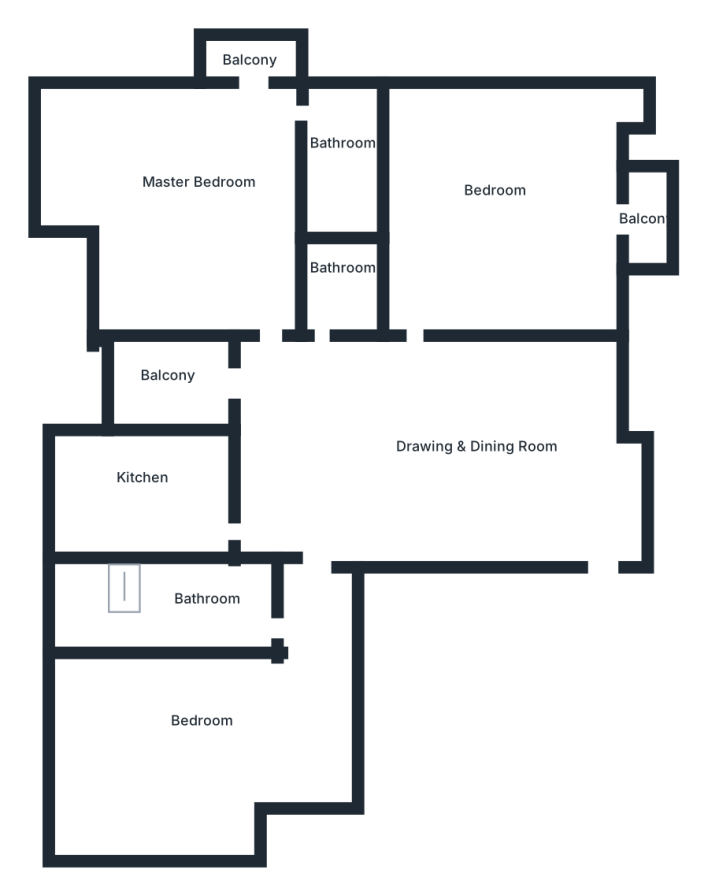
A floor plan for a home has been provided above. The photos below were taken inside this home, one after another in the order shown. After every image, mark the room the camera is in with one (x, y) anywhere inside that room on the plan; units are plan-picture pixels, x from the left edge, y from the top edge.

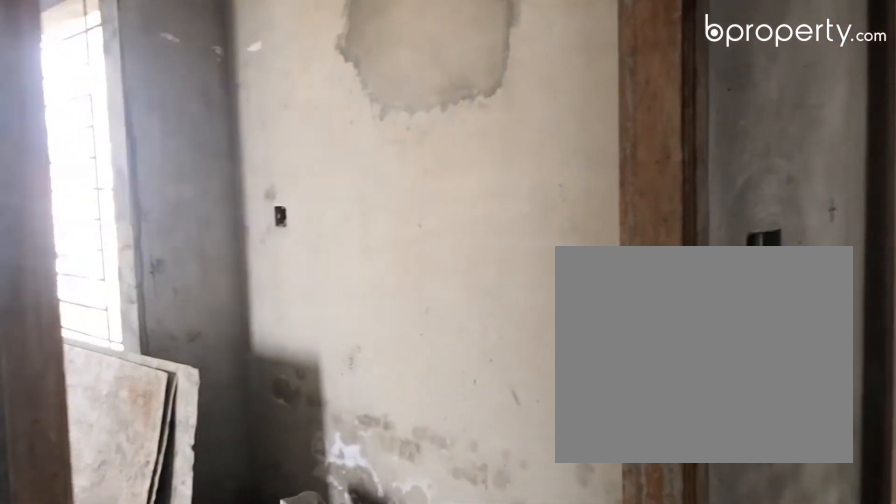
(604, 561)
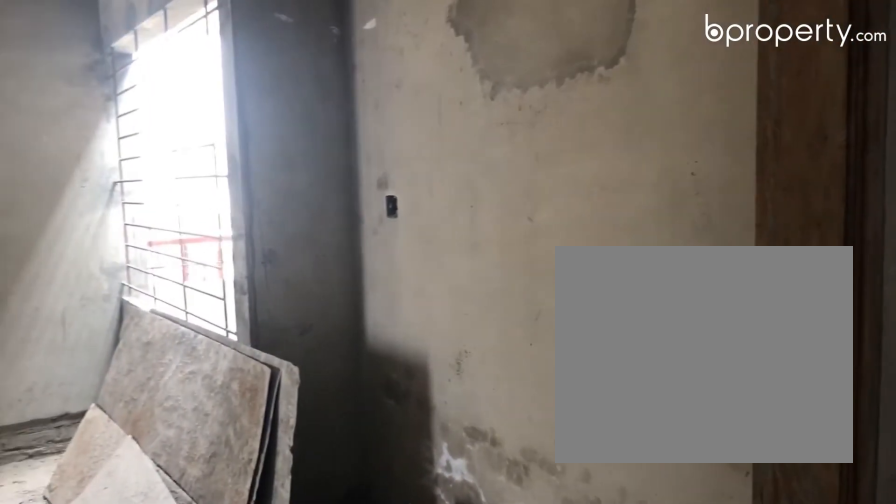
(604, 561)
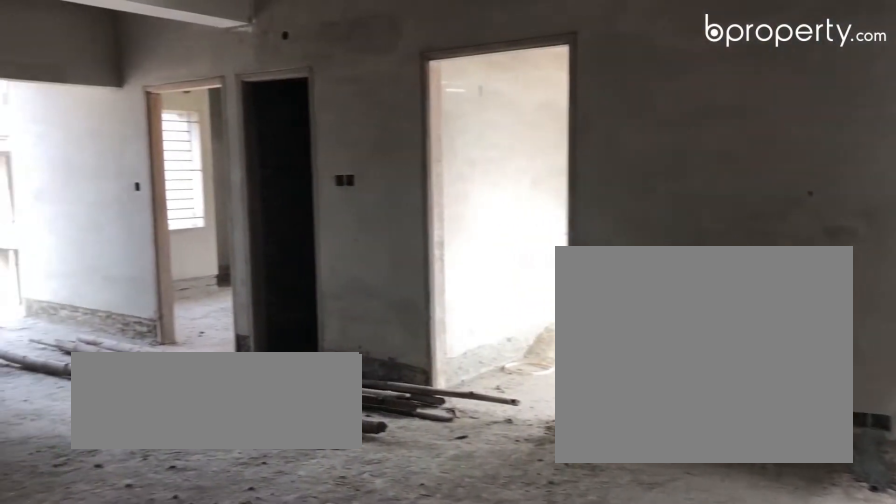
(450, 440)
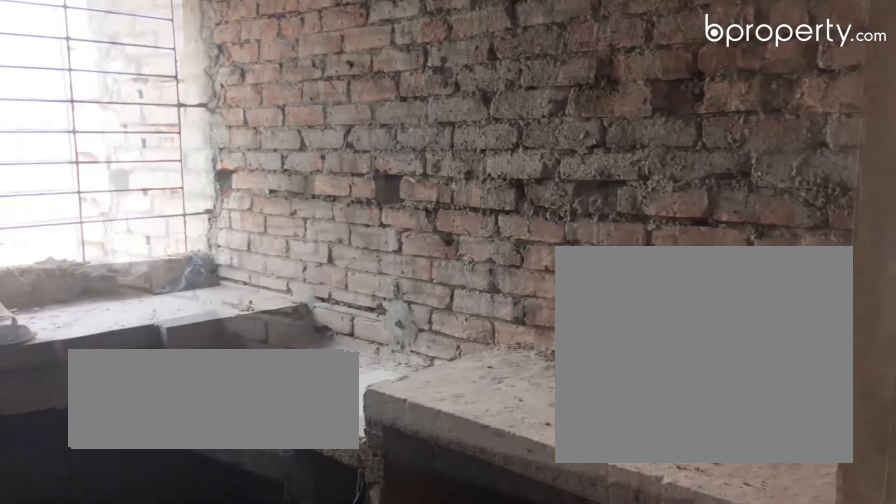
(144, 493)
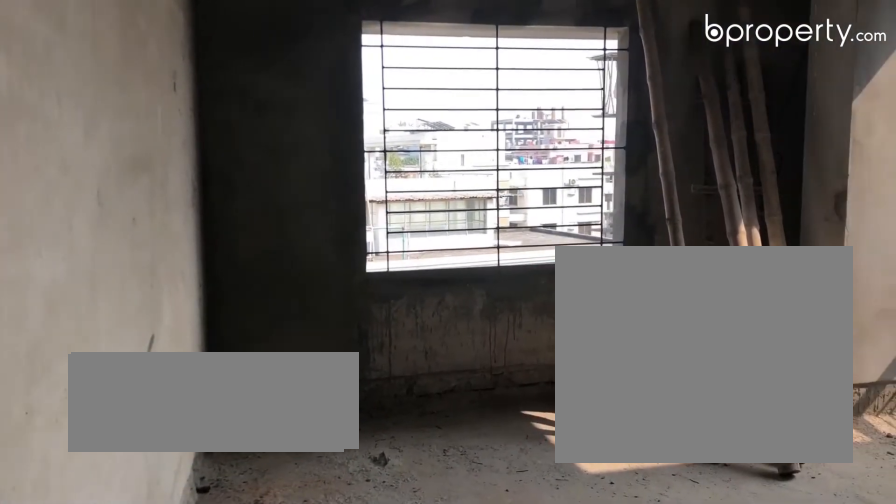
(483, 199)
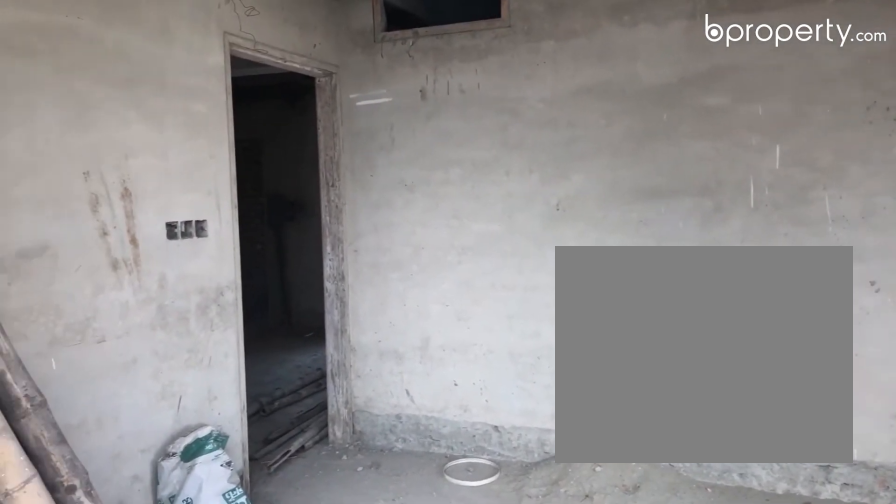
(484, 198)
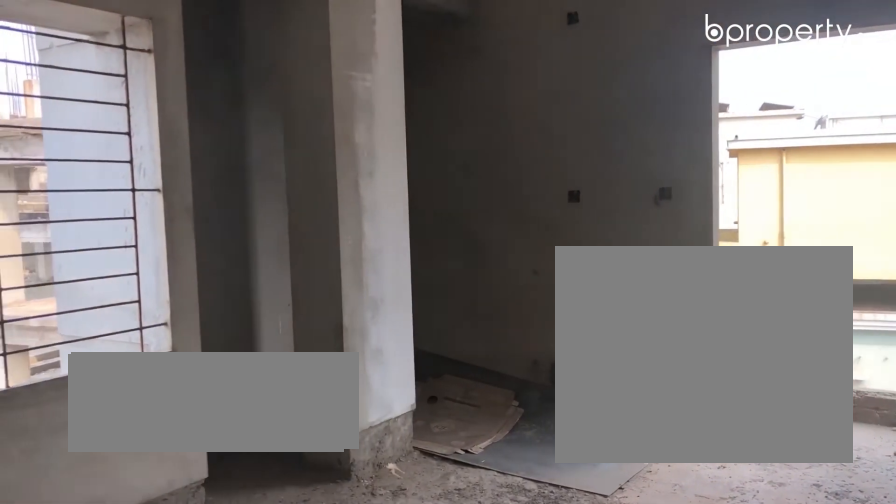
(190, 218)
